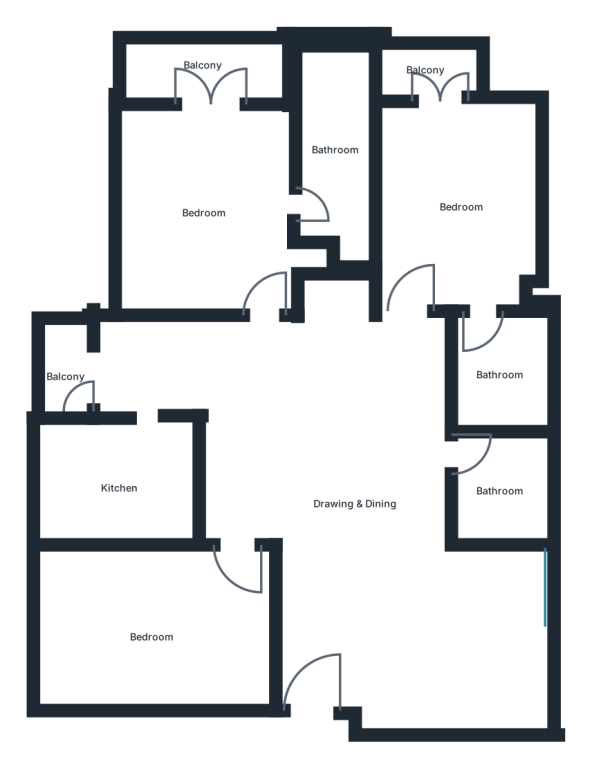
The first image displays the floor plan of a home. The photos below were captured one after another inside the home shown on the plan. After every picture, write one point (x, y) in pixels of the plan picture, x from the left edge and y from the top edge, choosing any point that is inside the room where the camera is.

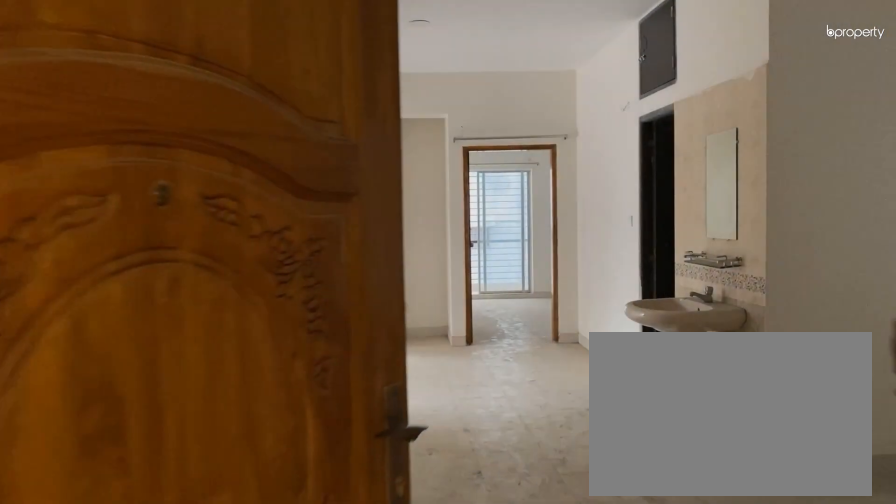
(311, 666)
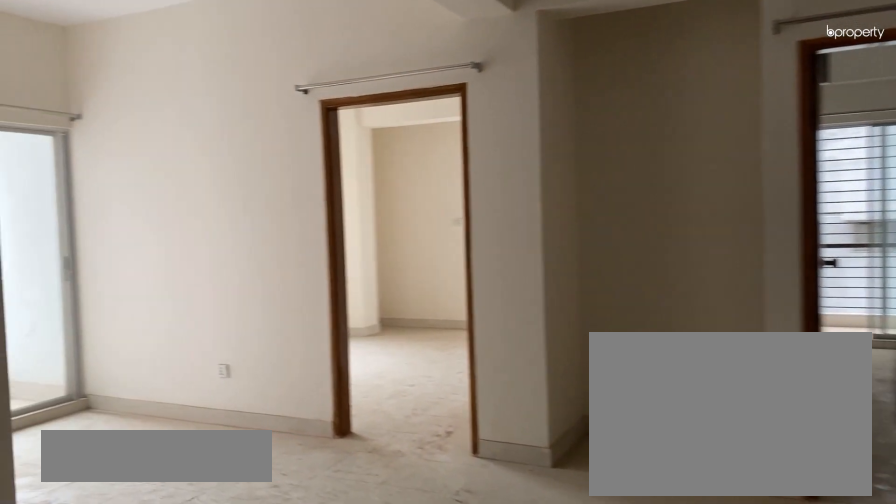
(353, 504)
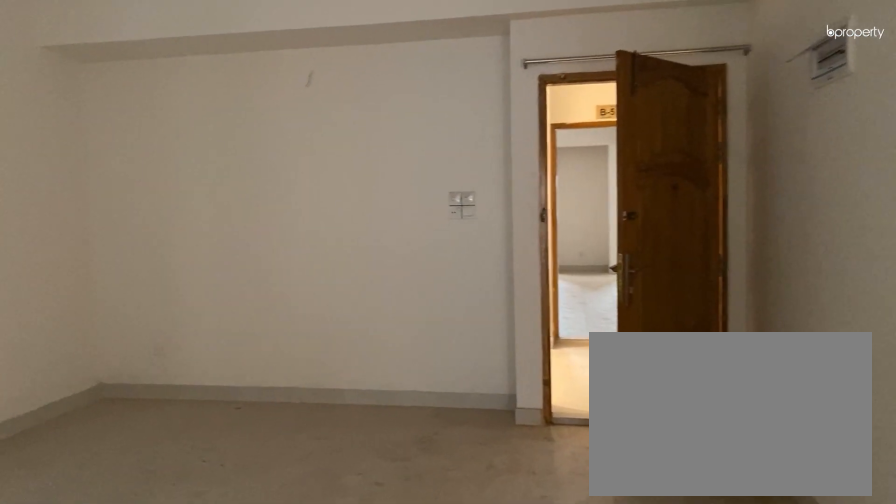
(353, 504)
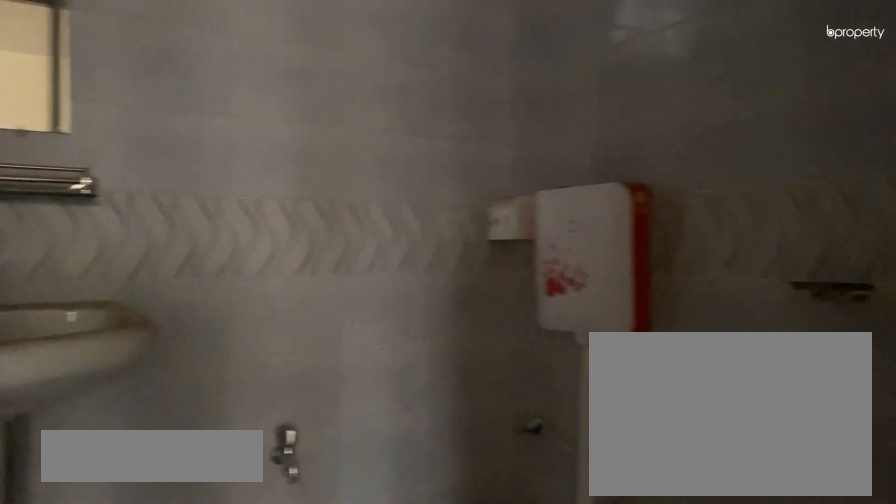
(499, 492)
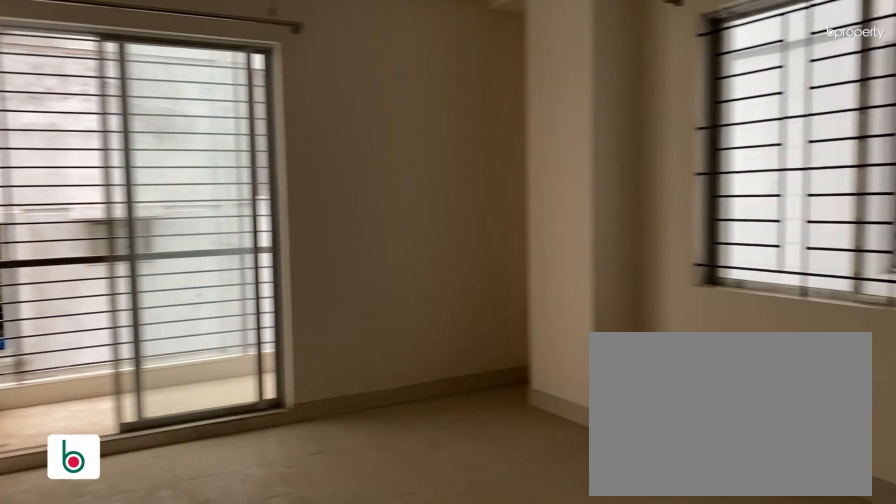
(462, 208)
